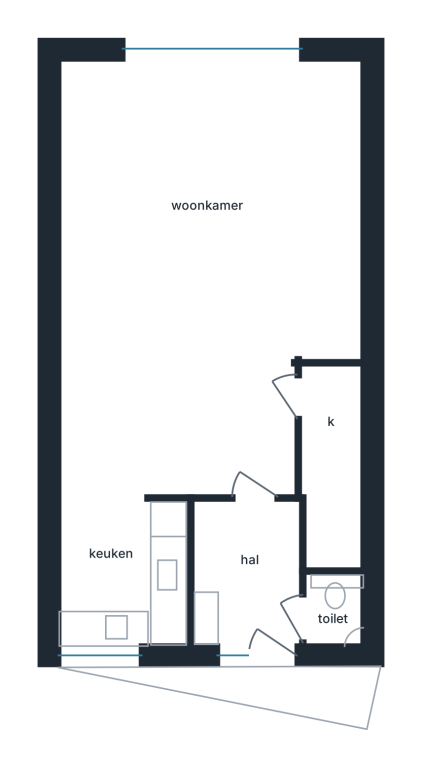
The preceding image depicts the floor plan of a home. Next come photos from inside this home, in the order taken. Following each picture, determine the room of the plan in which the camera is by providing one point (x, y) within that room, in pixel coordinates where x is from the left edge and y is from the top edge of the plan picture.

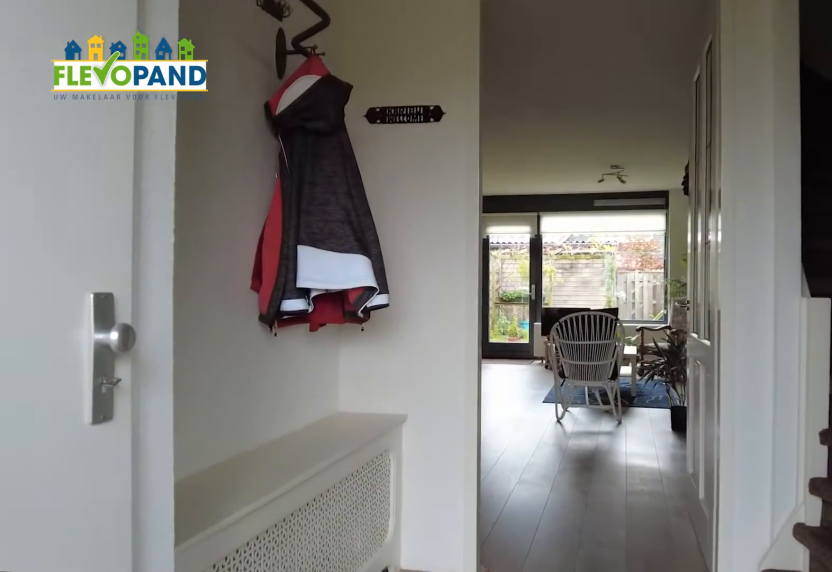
(253, 571)
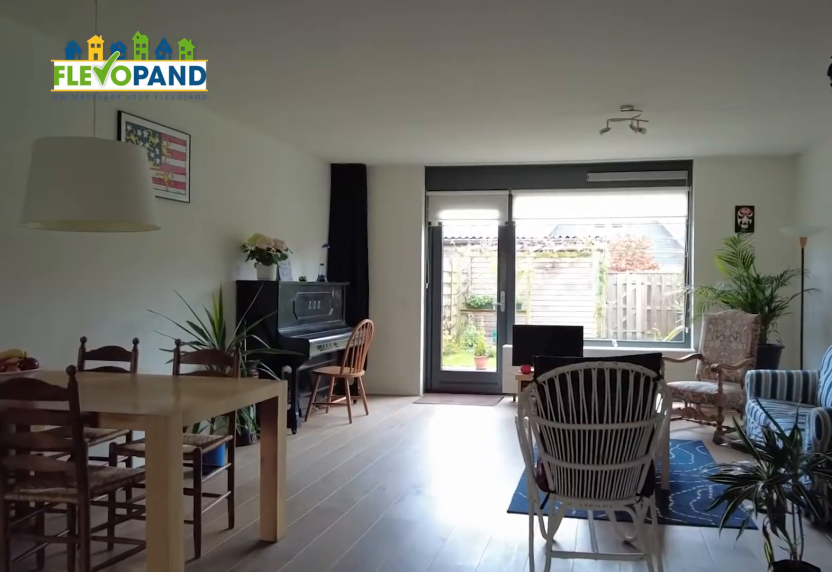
(237, 264)
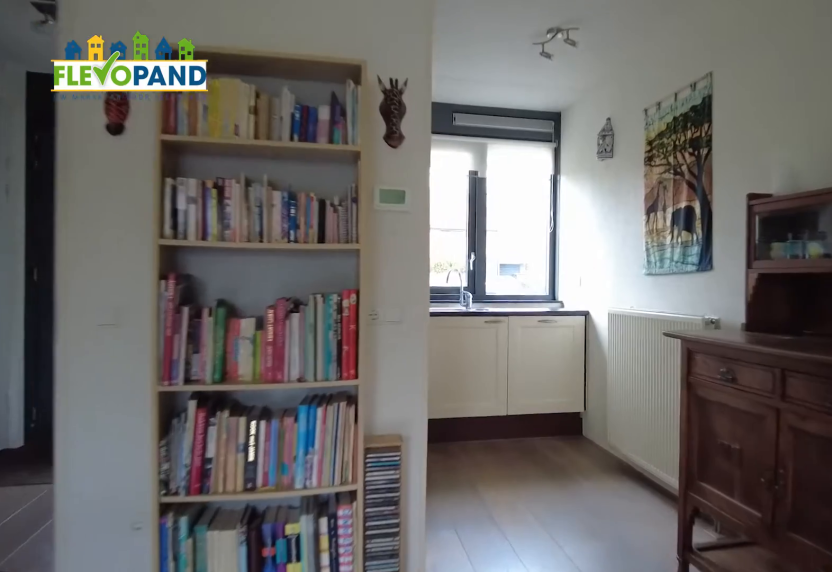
(237, 264)
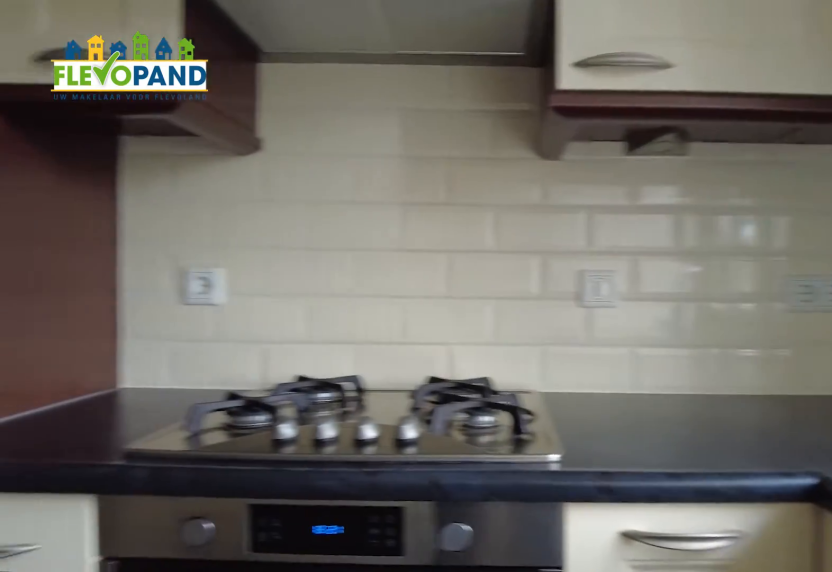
(120, 574)
